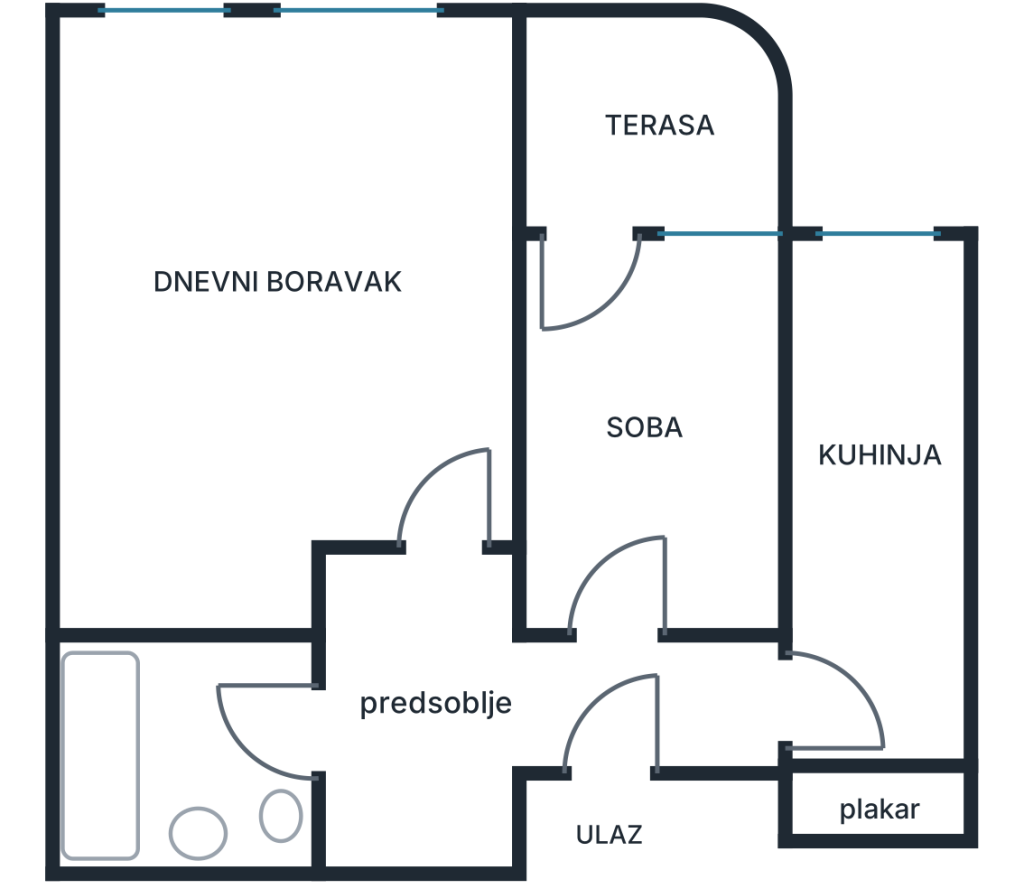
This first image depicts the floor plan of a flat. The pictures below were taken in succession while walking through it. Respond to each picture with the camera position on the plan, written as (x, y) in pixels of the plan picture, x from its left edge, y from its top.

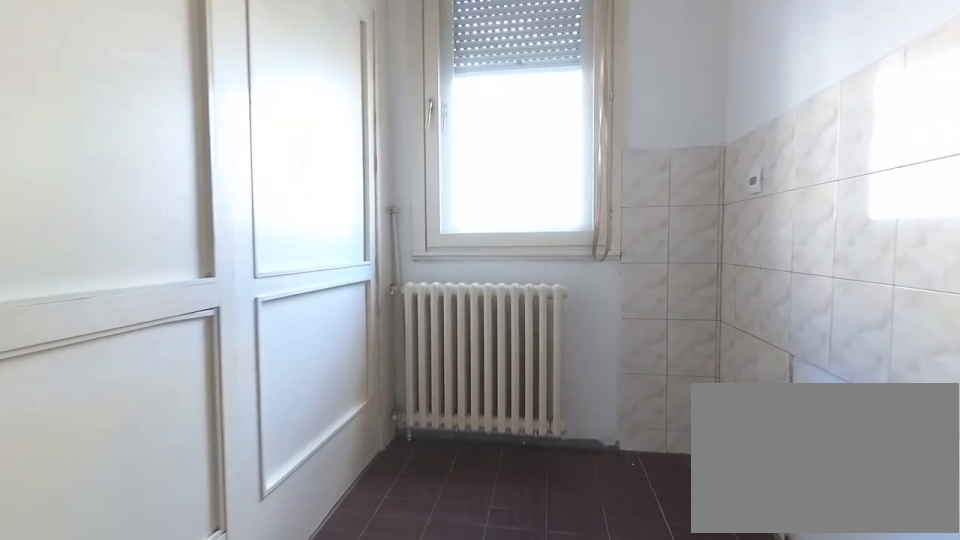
(873, 511)
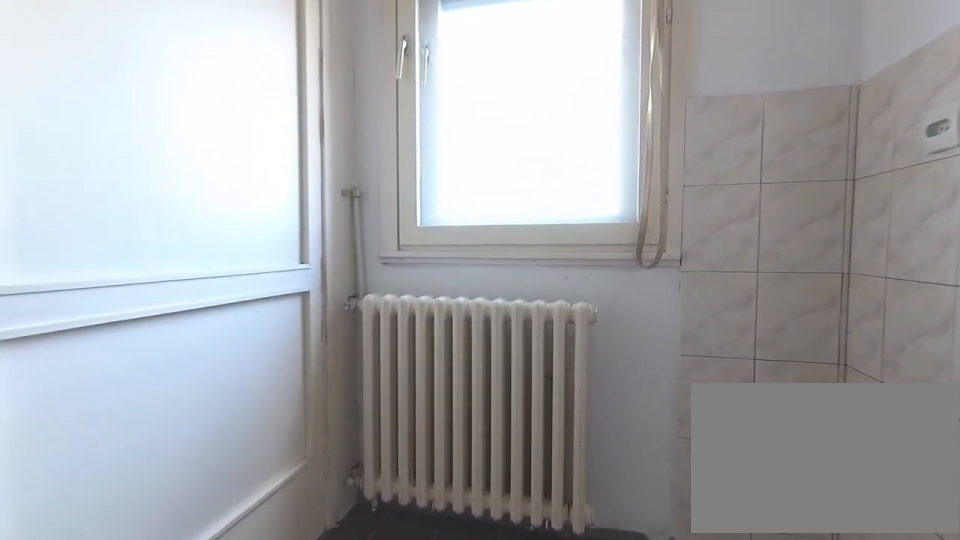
(875, 436)
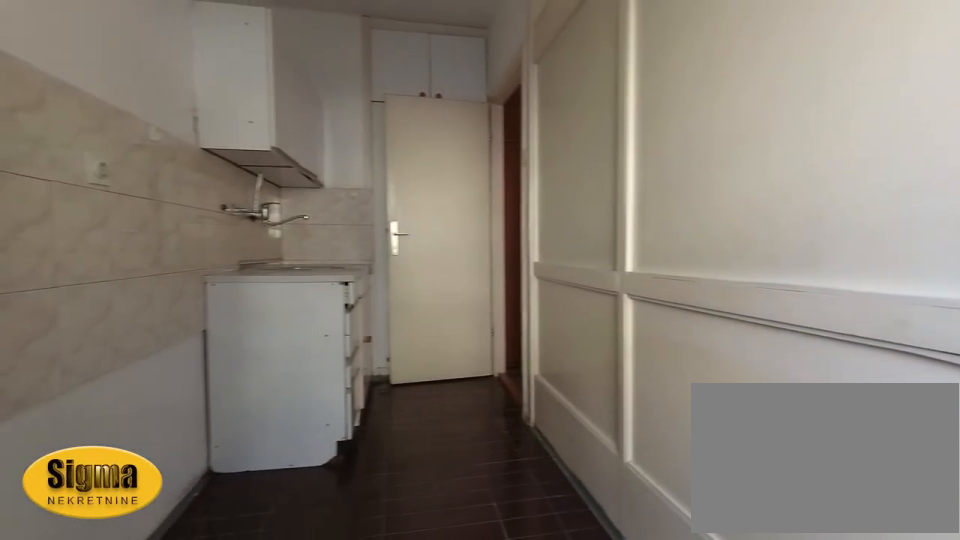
(897, 270)
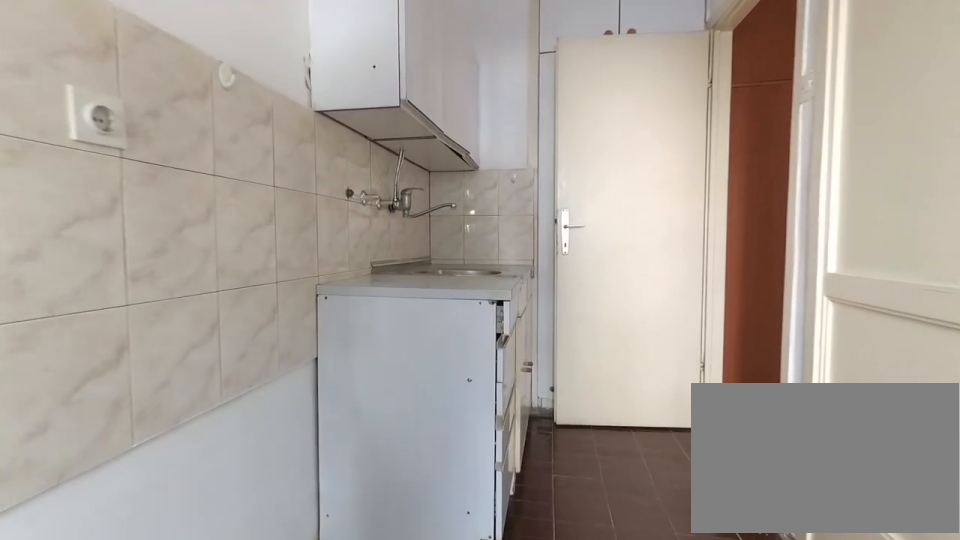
(874, 411)
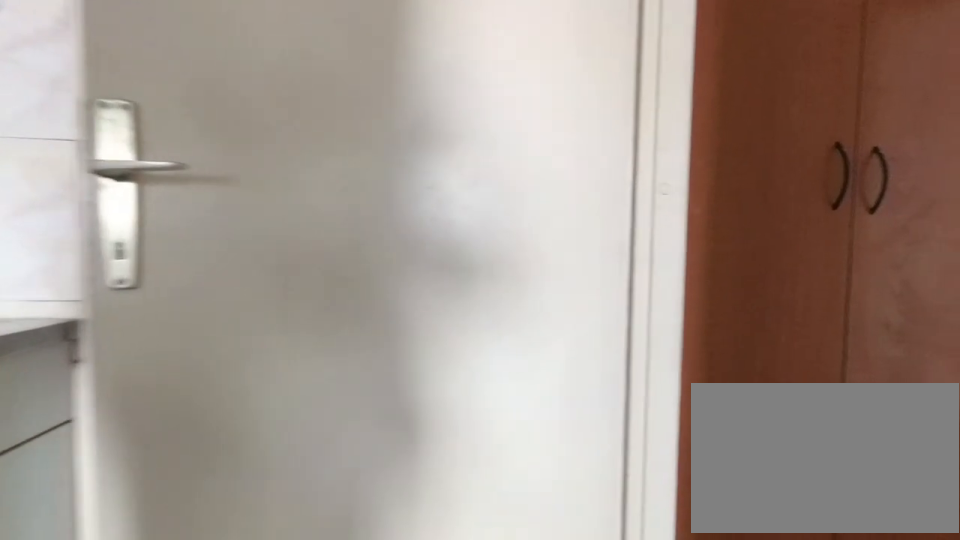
(890, 652)
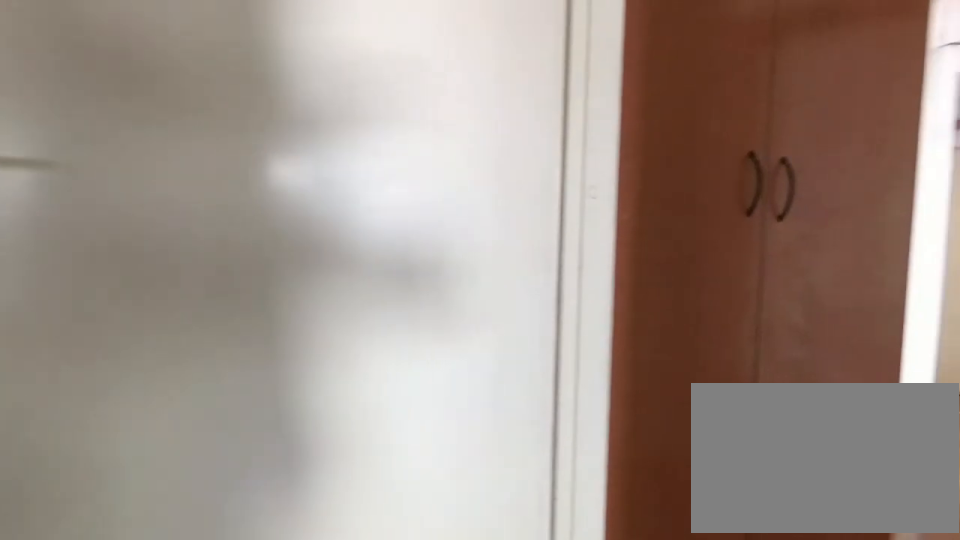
(894, 653)
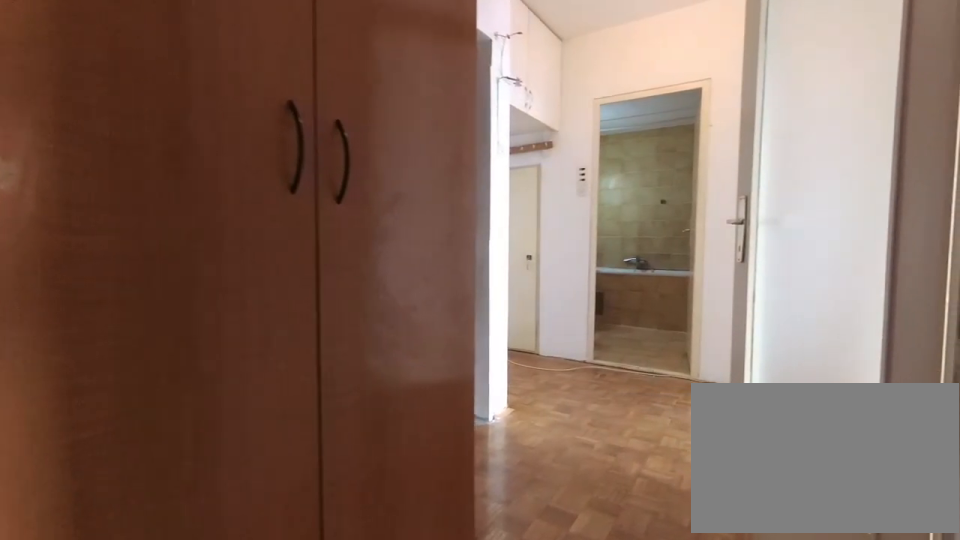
(910, 690)
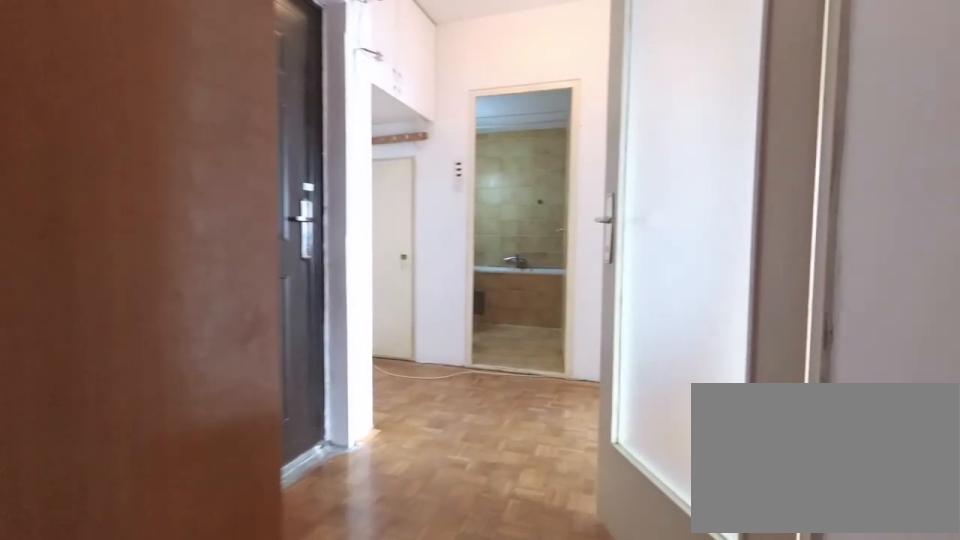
(869, 690)
